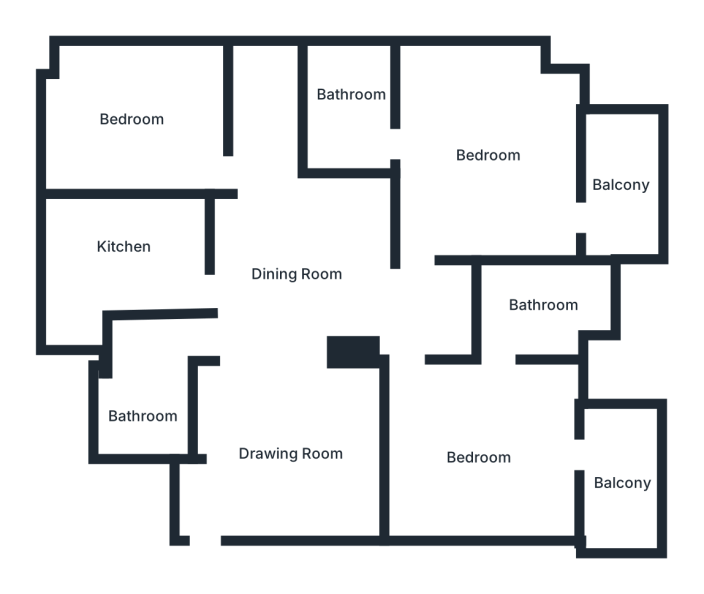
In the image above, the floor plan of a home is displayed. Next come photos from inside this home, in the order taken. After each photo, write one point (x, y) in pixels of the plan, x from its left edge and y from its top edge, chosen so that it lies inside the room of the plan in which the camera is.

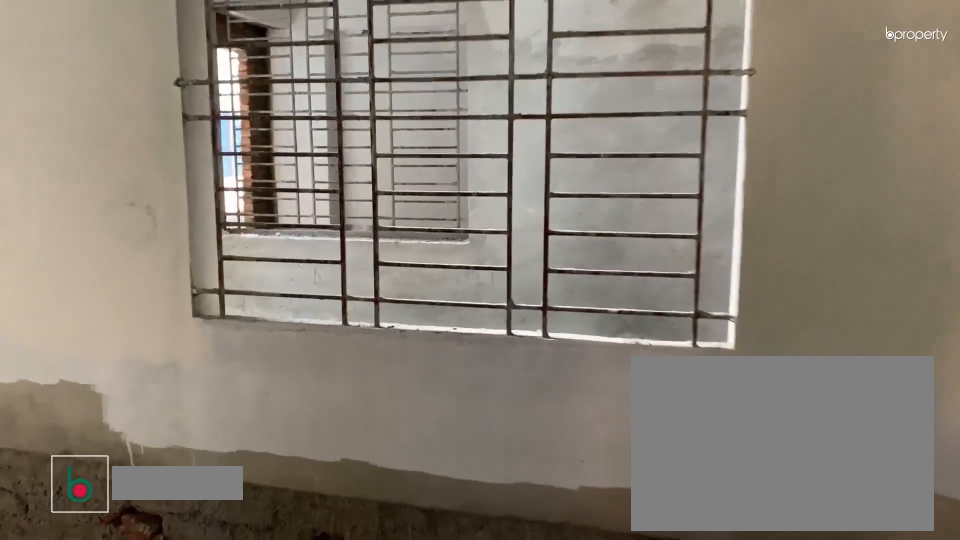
(490, 450)
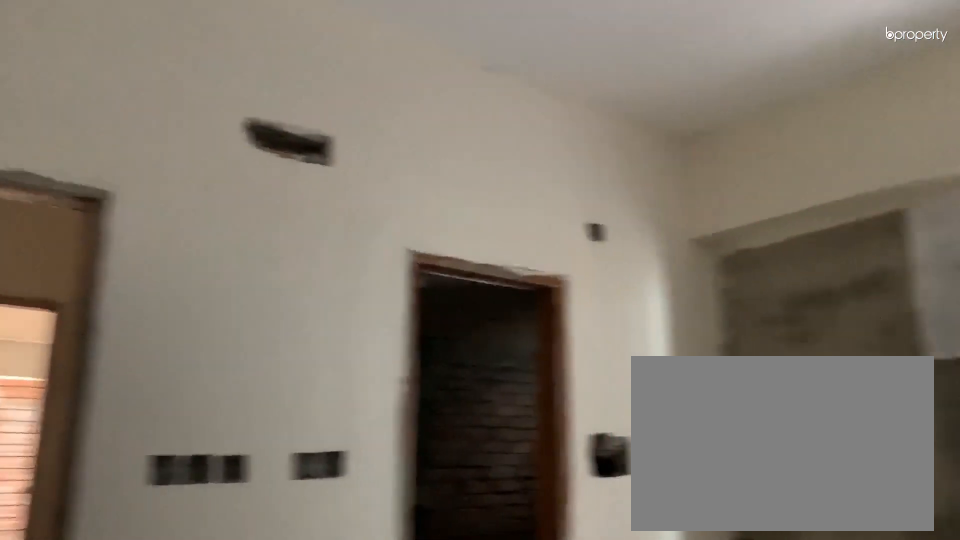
(490, 450)
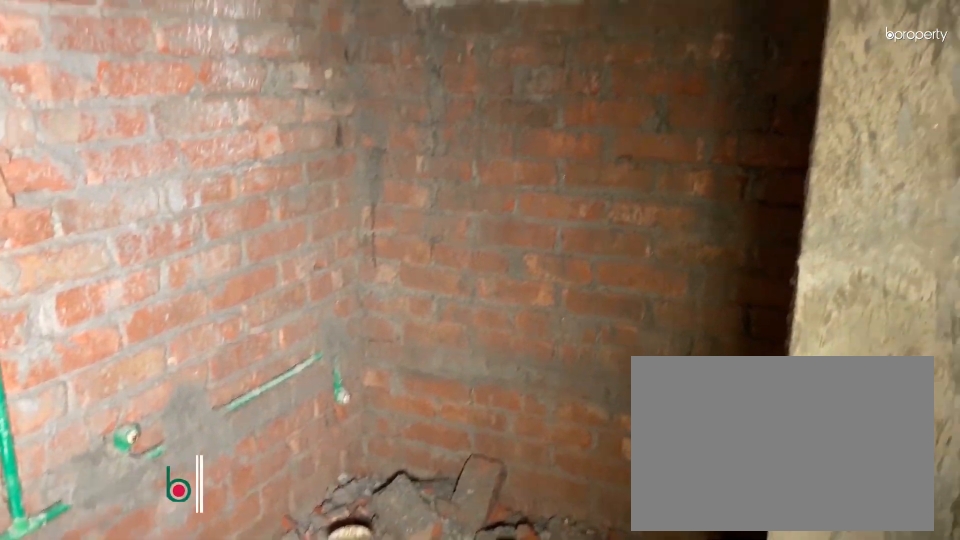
(532, 310)
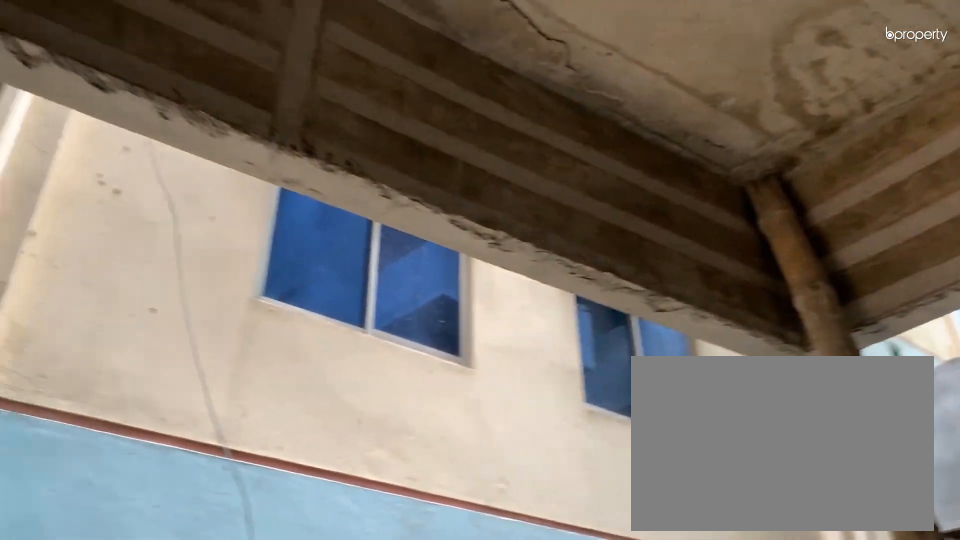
(623, 490)
